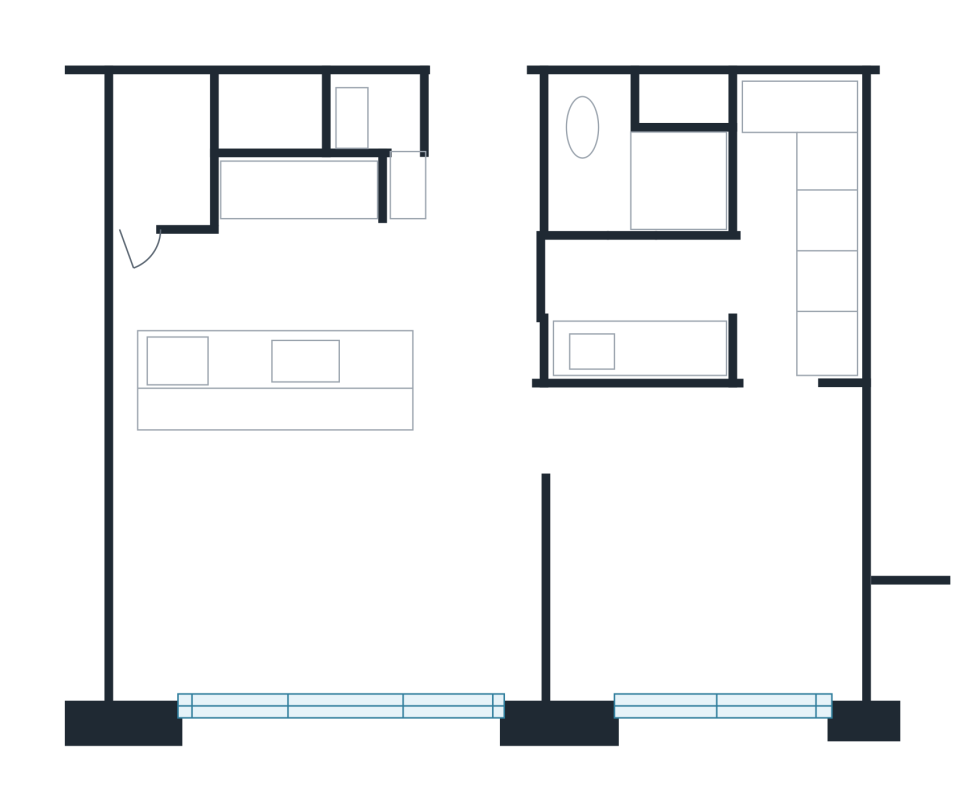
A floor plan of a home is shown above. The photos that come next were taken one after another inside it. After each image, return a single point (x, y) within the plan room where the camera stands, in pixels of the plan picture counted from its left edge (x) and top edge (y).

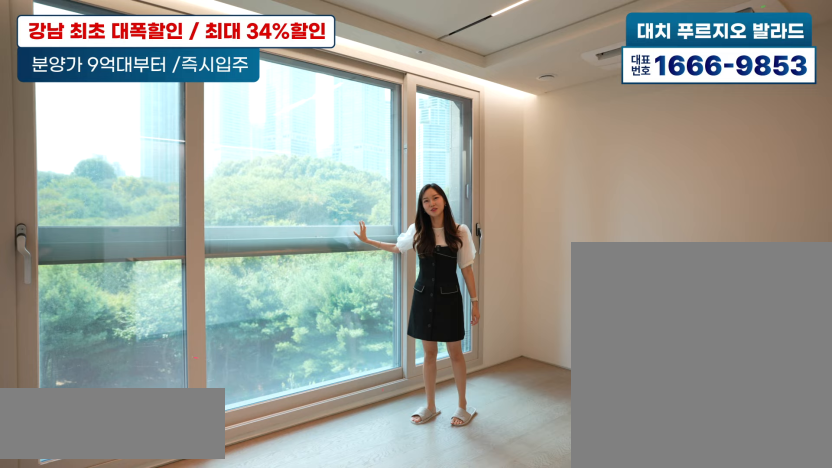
(314, 567)
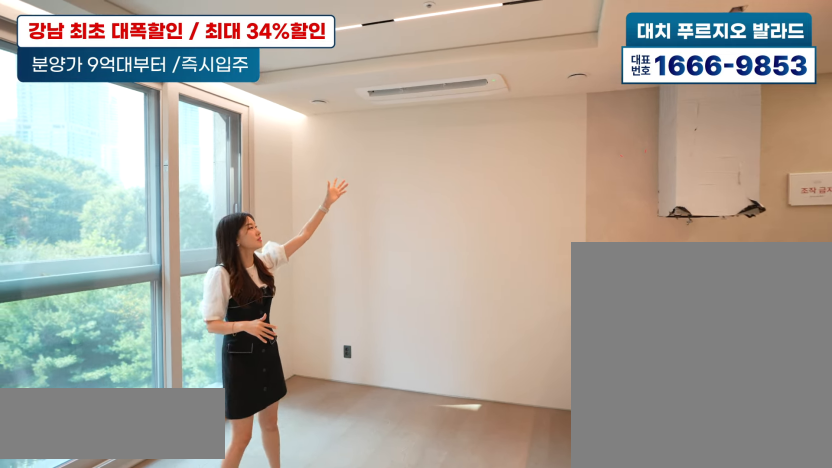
(315, 568)
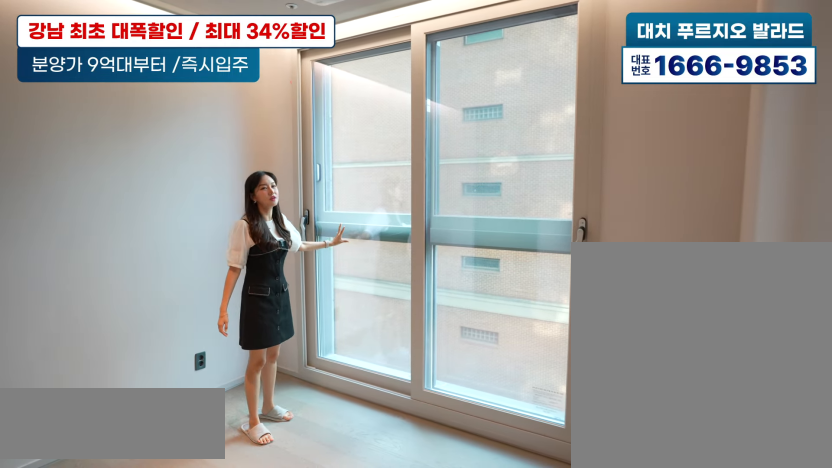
(712, 561)
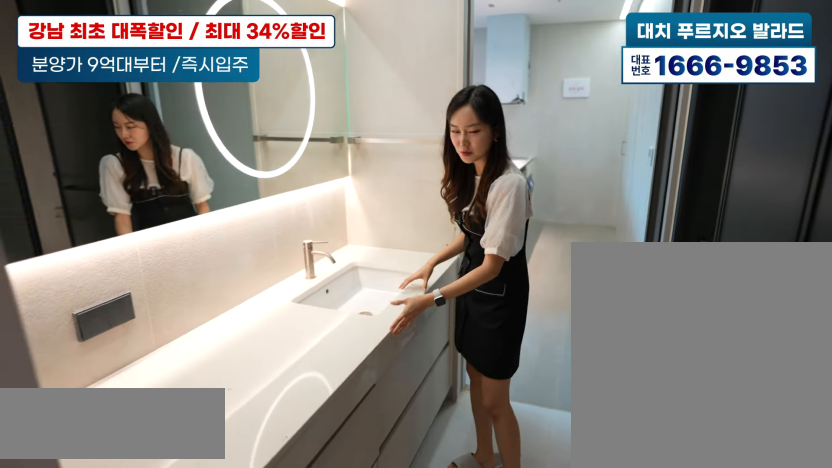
(726, 246)
